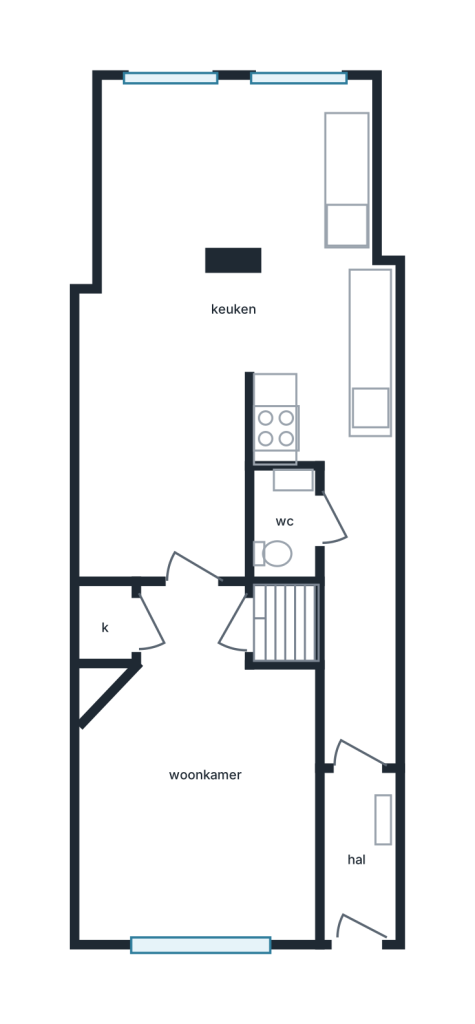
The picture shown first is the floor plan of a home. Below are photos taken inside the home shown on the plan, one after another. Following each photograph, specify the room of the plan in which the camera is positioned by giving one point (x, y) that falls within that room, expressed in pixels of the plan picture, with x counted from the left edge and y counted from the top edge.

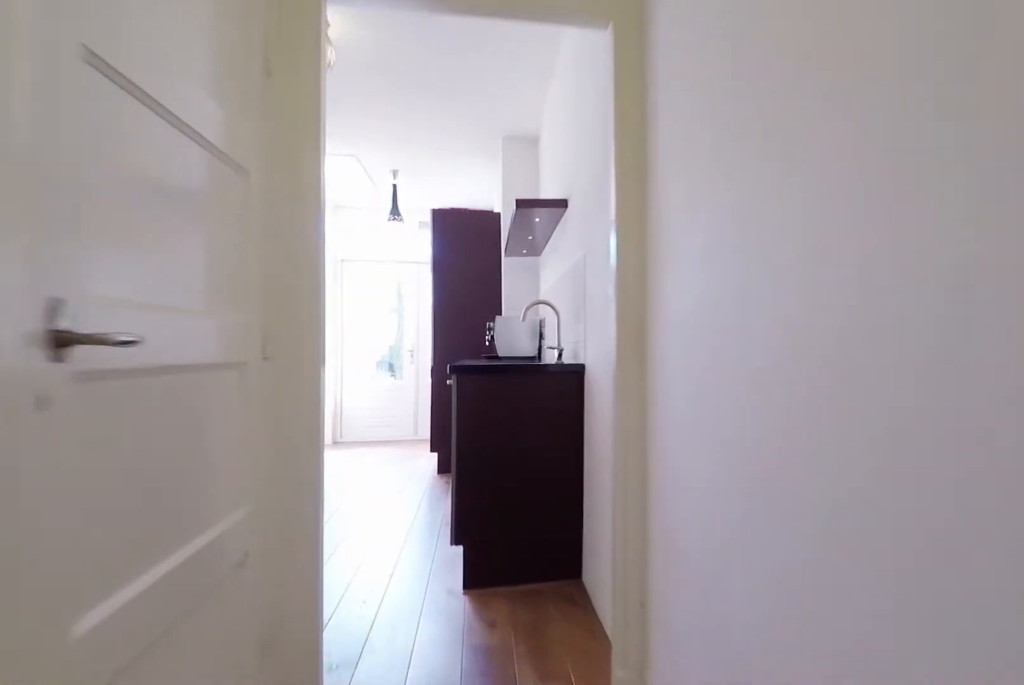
(358, 617)
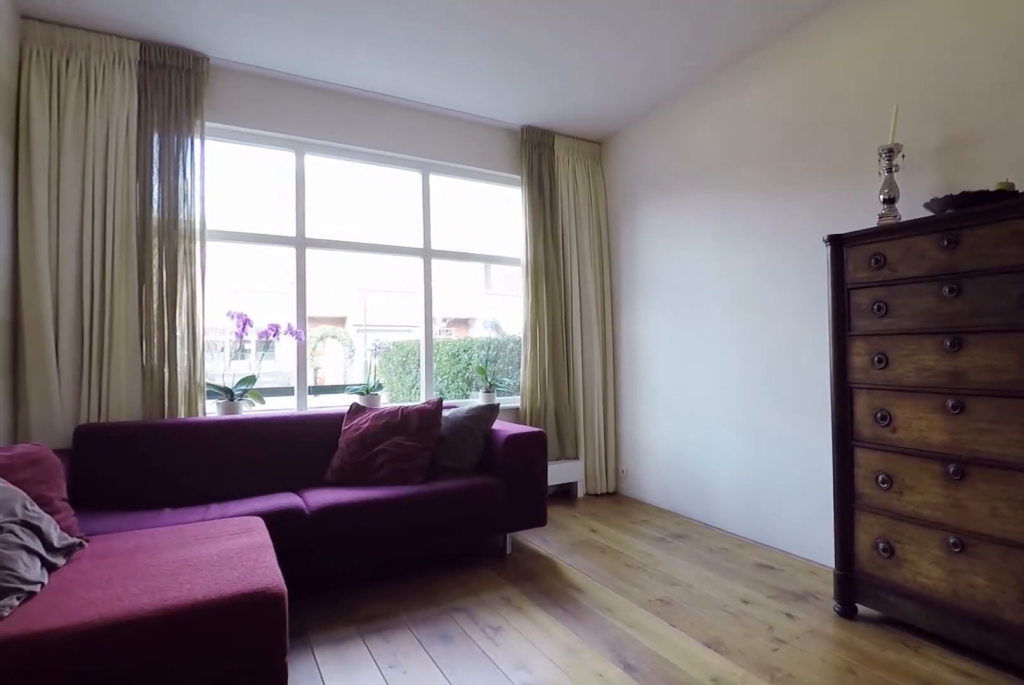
(197, 781)
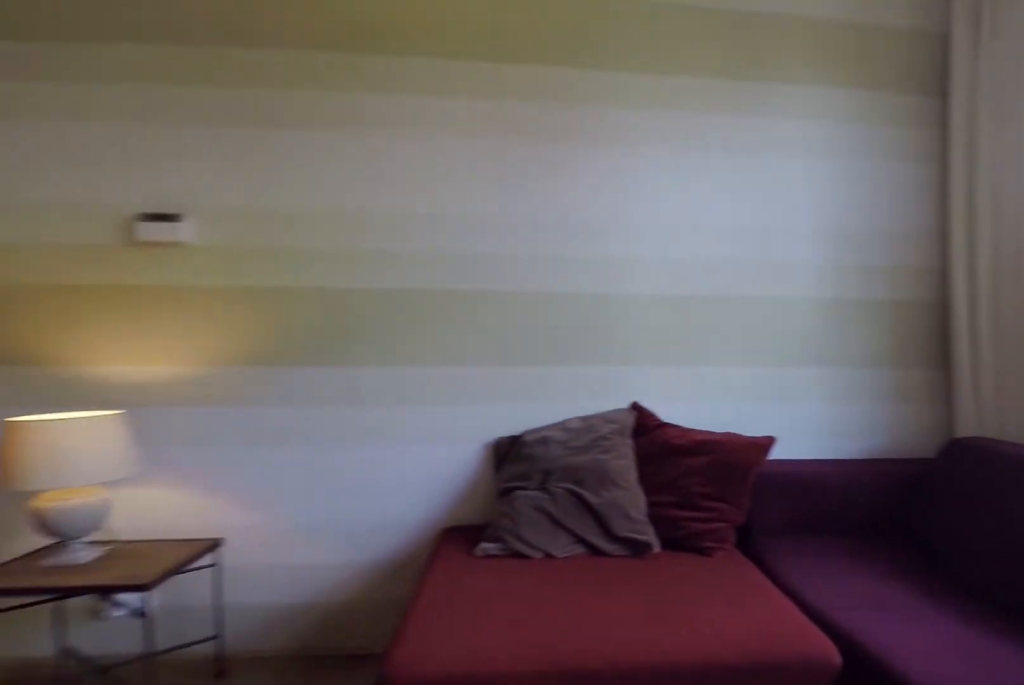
(197, 781)
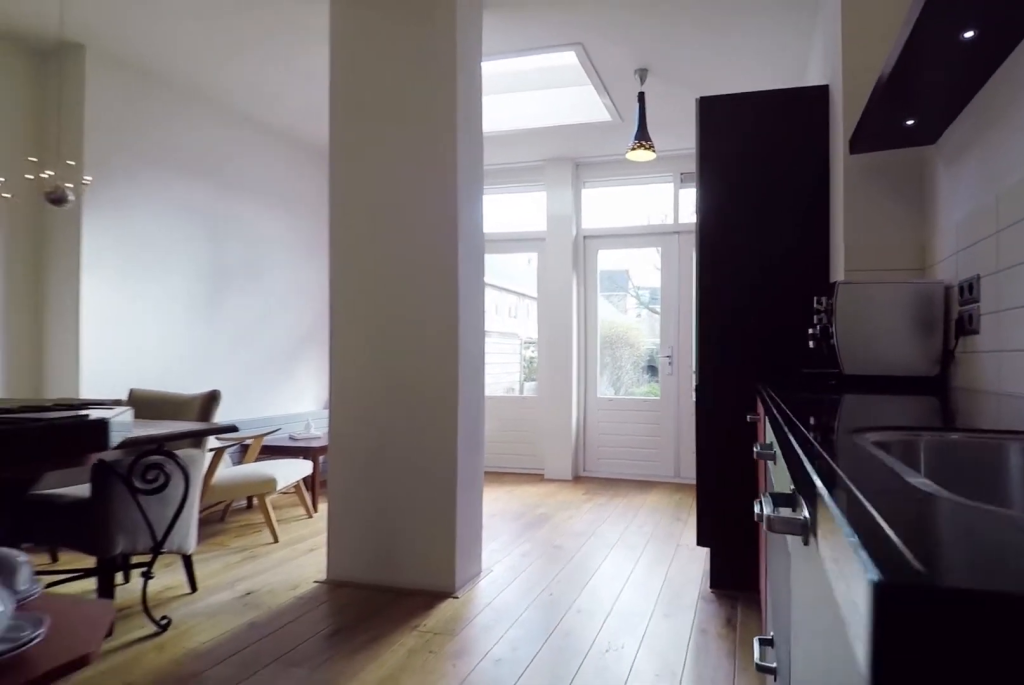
(208, 337)
